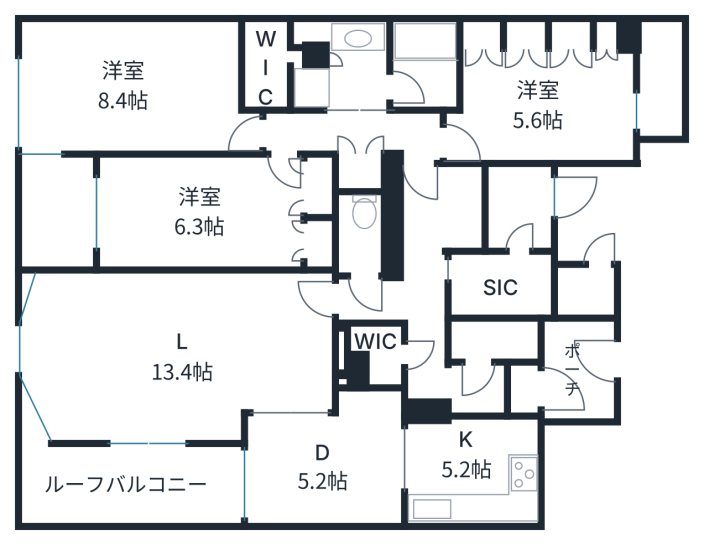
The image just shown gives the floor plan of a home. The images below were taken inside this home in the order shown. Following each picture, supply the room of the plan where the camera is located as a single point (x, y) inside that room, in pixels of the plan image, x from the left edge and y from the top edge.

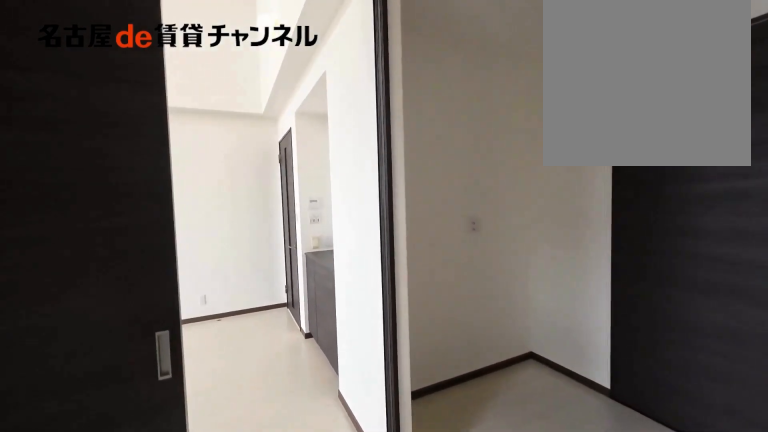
(327, 463)
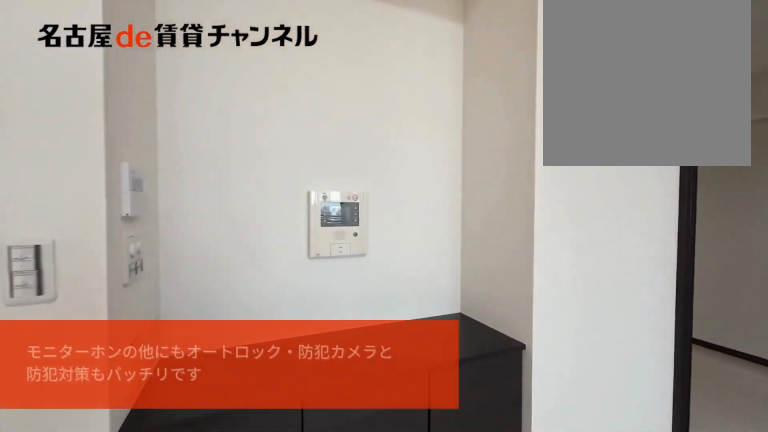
(176, 352)
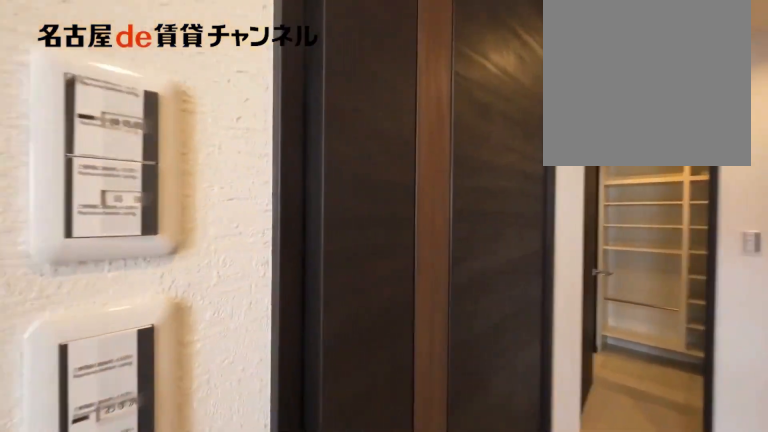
(176, 352)
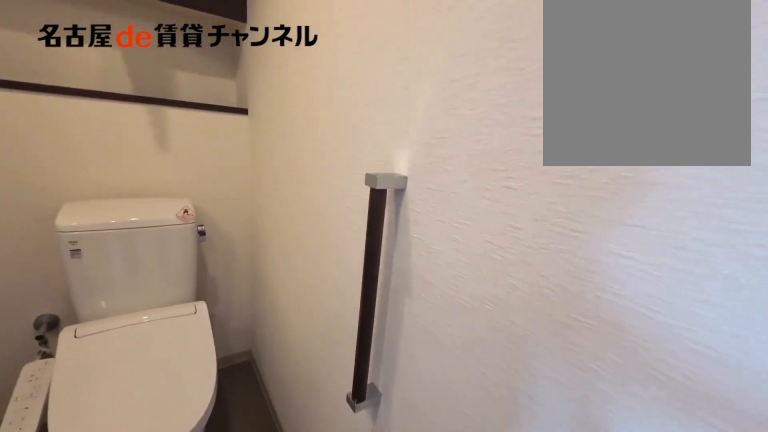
(359, 235)
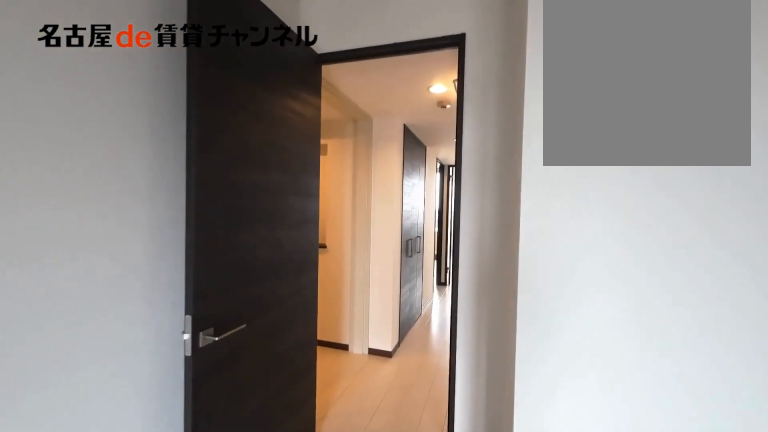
(543, 105)
